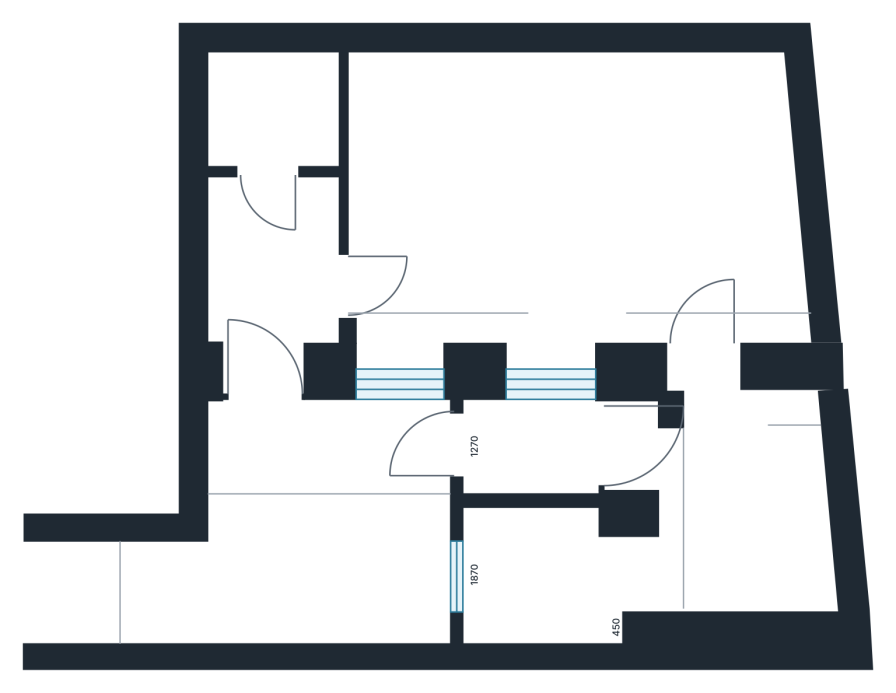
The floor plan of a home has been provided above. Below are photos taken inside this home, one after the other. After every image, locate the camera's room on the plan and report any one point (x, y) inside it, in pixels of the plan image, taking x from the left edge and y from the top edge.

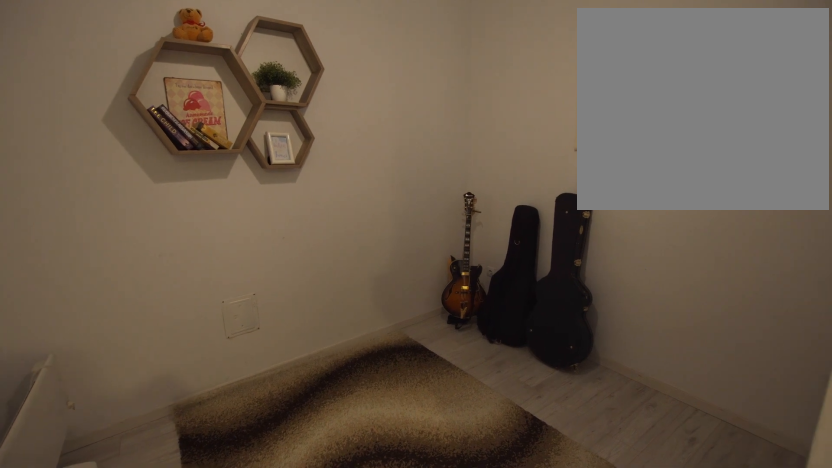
(723, 495)
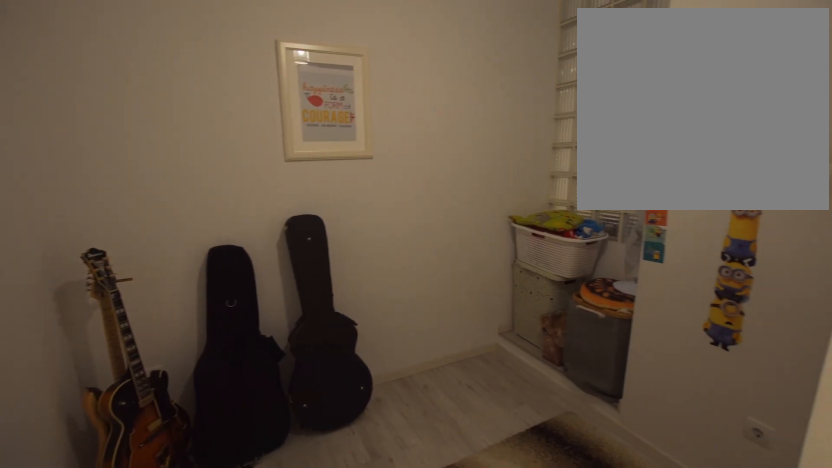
(723, 495)
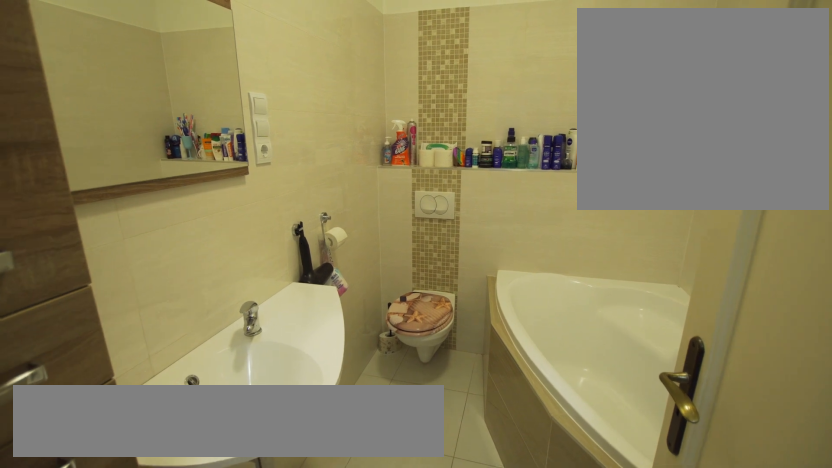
(263, 264)
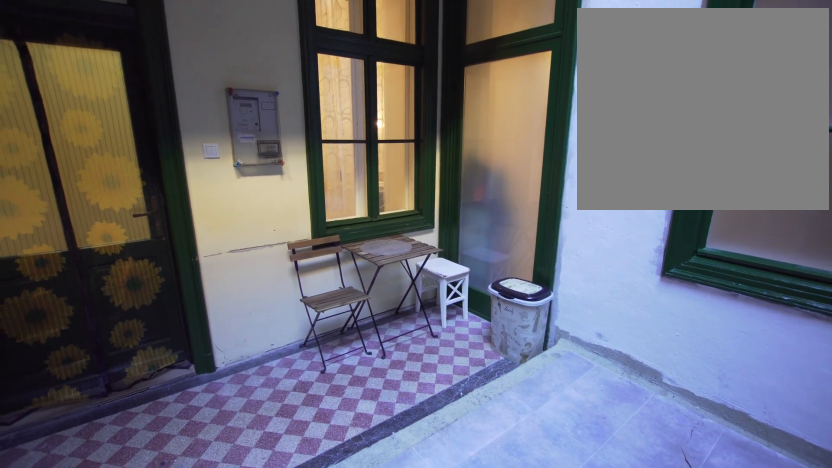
(311, 534)
